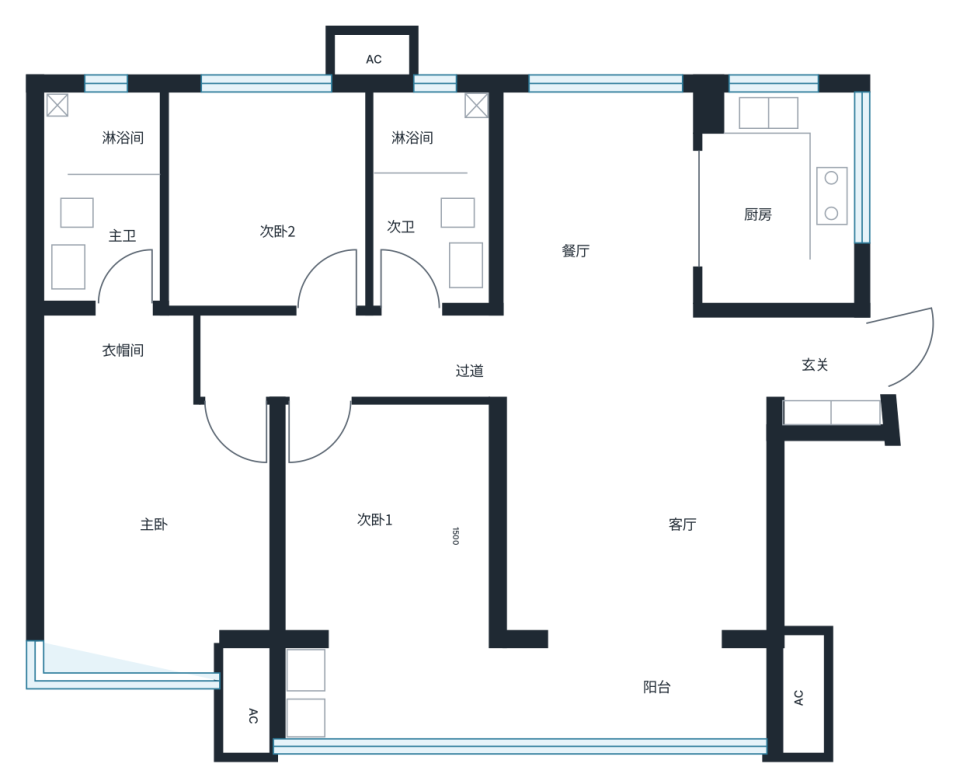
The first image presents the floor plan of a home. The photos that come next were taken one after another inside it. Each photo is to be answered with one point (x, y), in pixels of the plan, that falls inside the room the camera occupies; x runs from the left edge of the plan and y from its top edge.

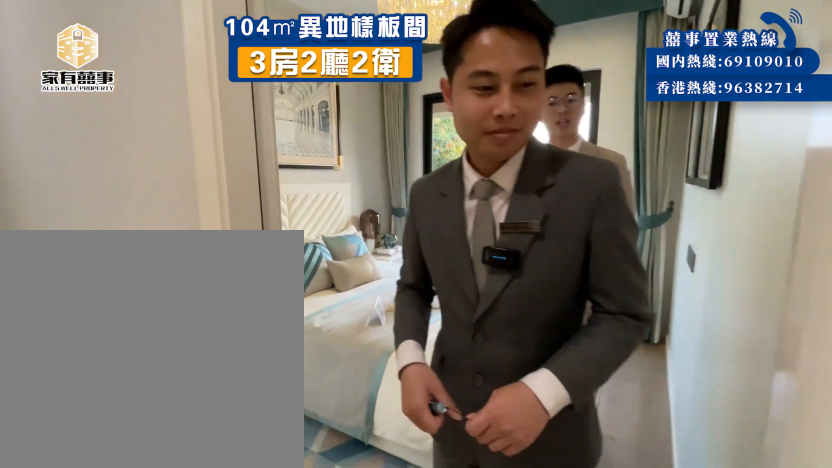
(333, 536)
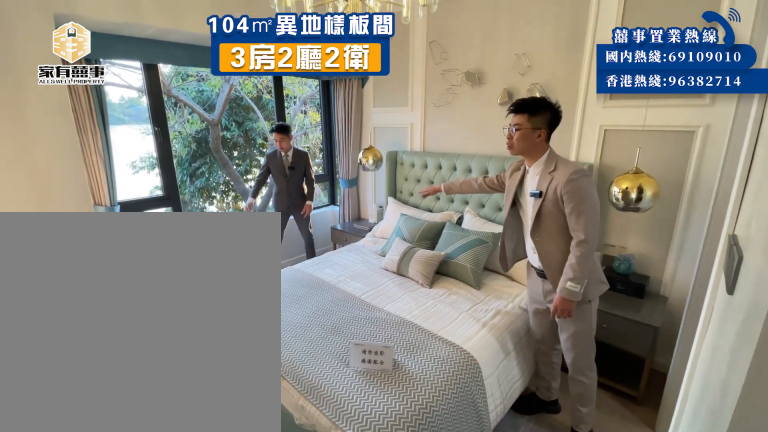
(230, 485)
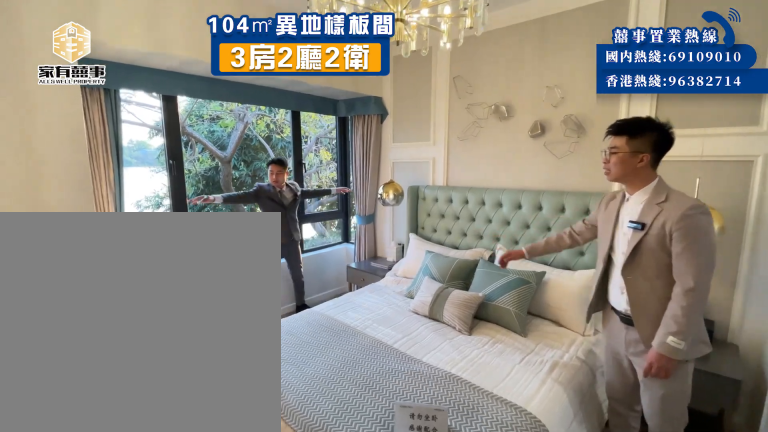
(230, 485)
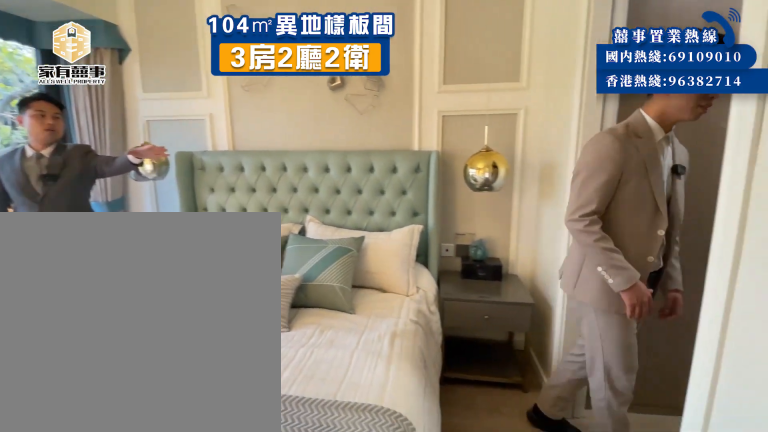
(205, 489)
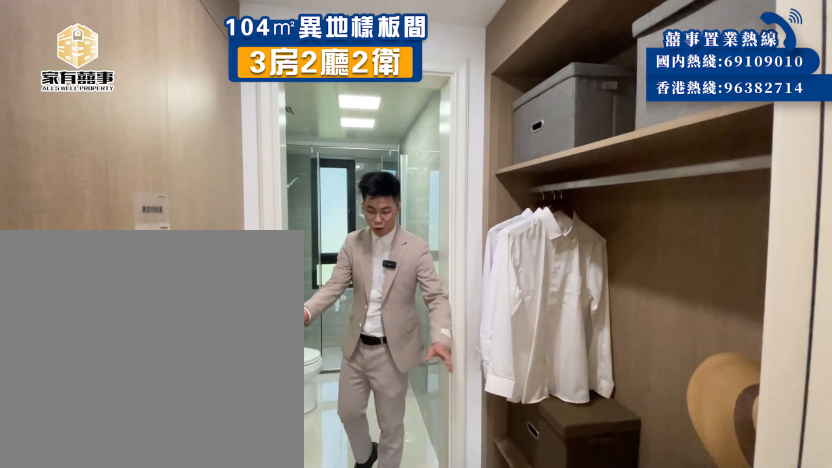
(113, 362)
